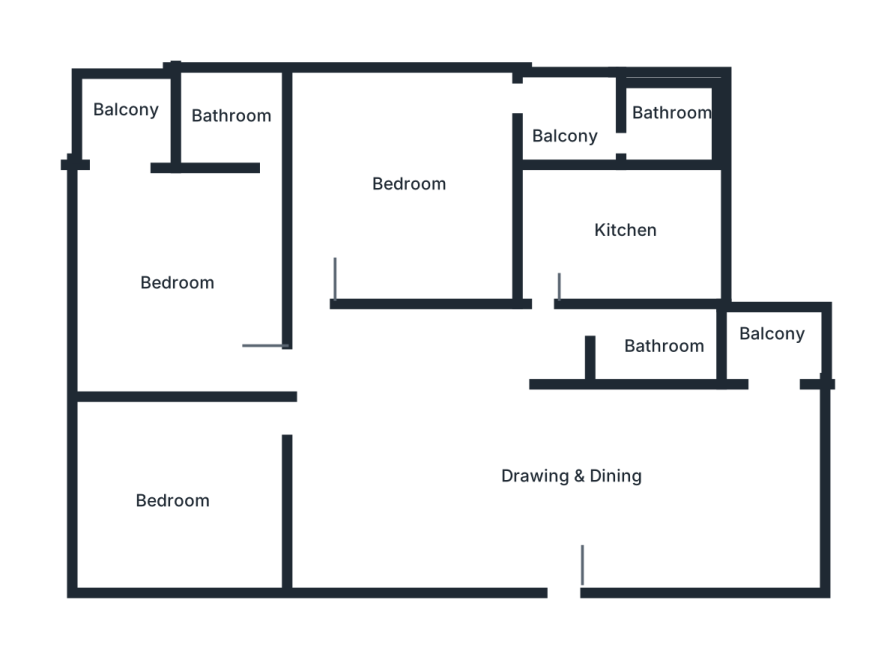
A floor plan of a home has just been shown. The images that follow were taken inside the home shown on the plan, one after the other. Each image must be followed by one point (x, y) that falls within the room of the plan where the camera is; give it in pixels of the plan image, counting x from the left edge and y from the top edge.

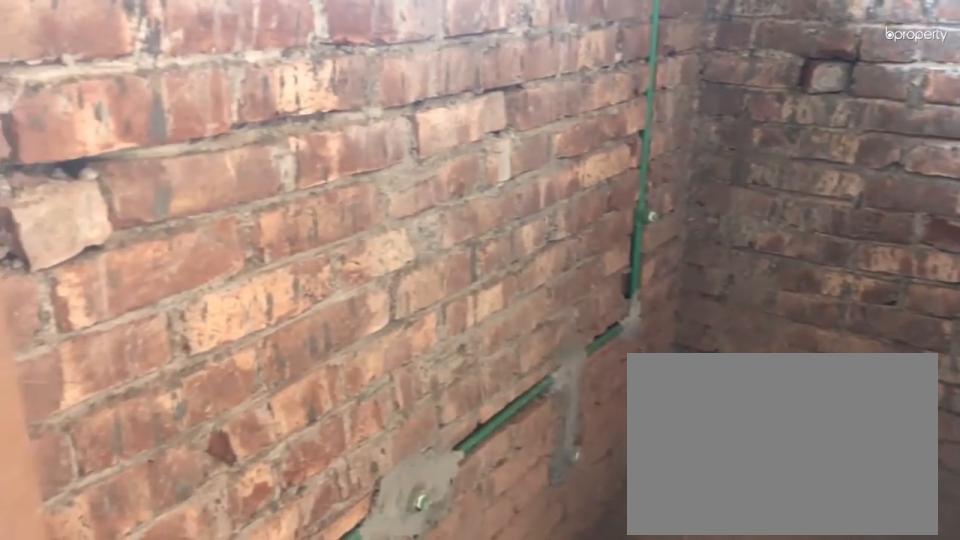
(668, 120)
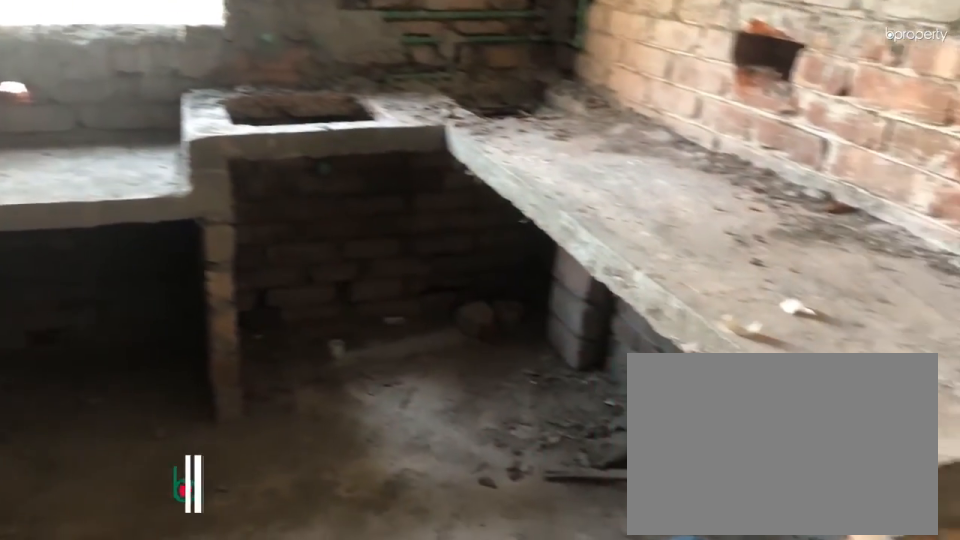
(602, 235)
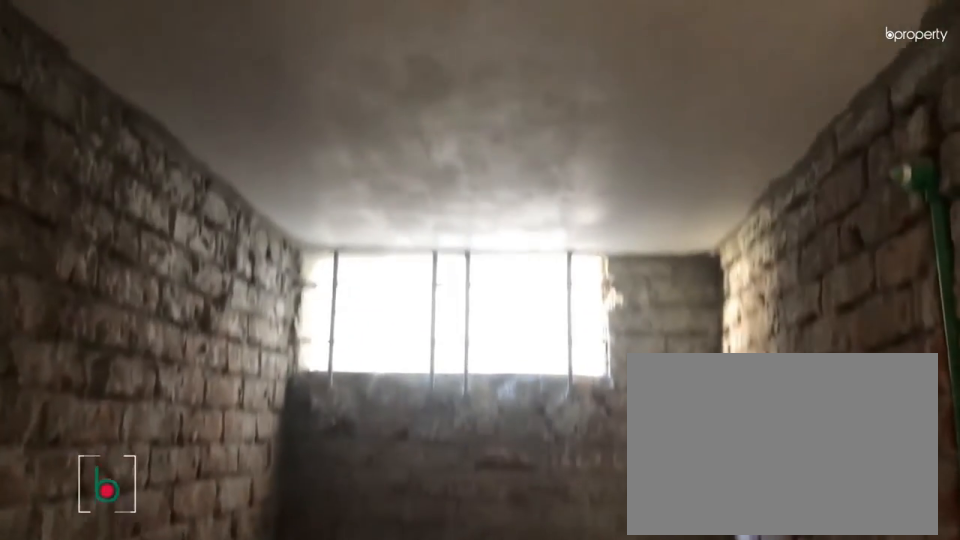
(657, 344)
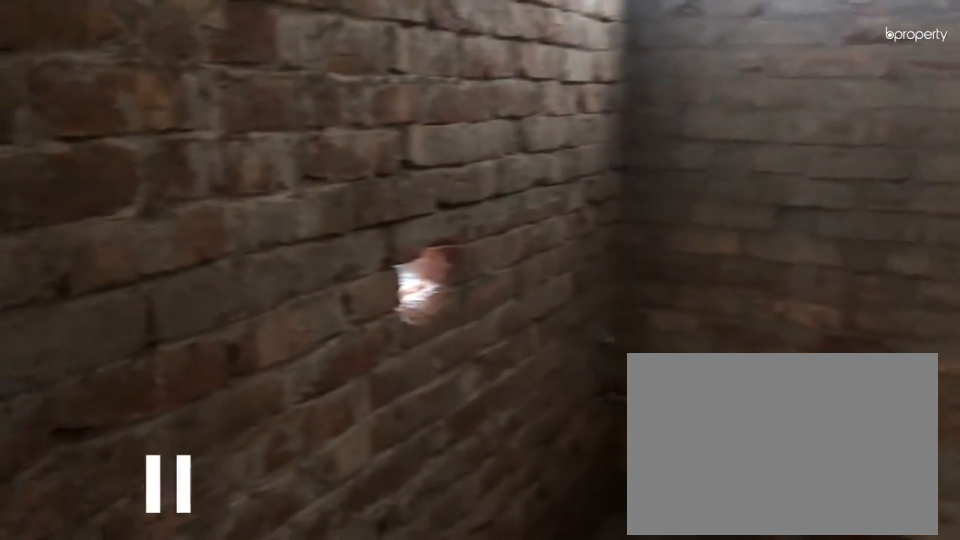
(657, 344)
